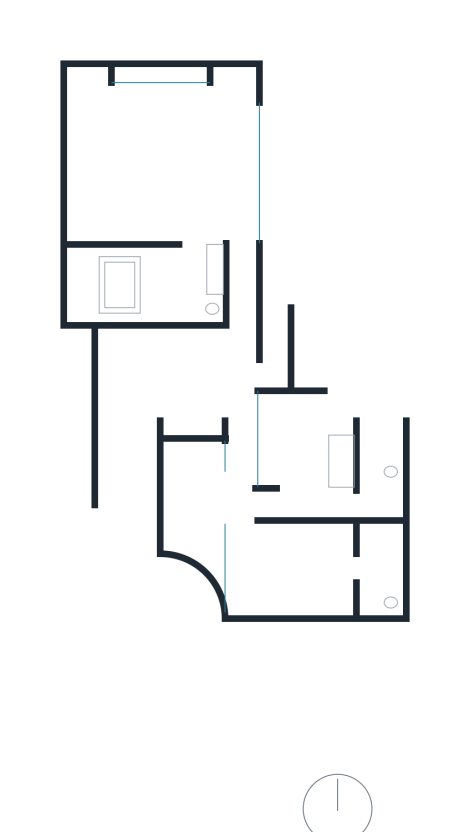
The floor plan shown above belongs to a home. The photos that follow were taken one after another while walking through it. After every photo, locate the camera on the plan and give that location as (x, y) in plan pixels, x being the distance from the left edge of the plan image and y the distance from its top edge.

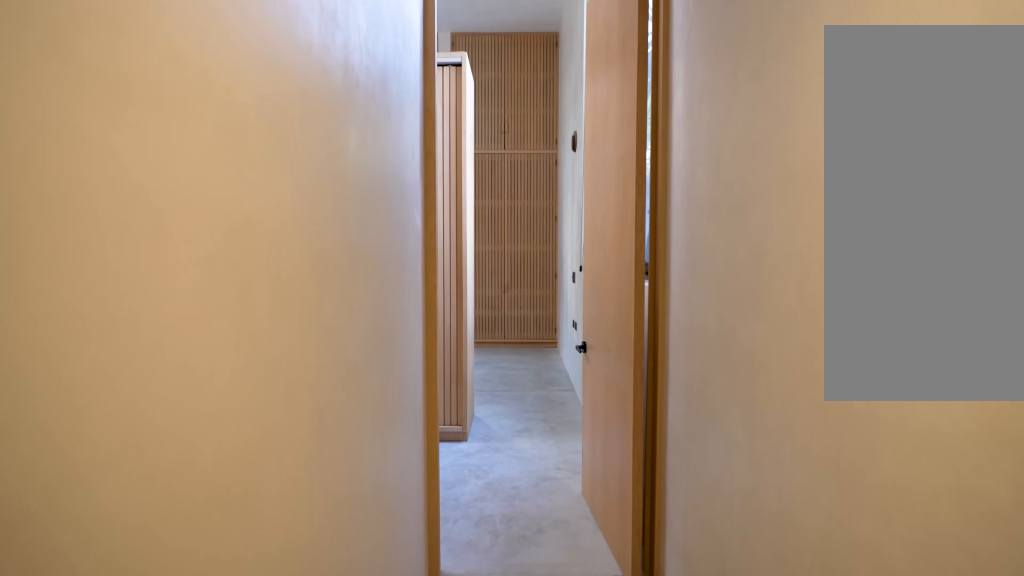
(241, 334)
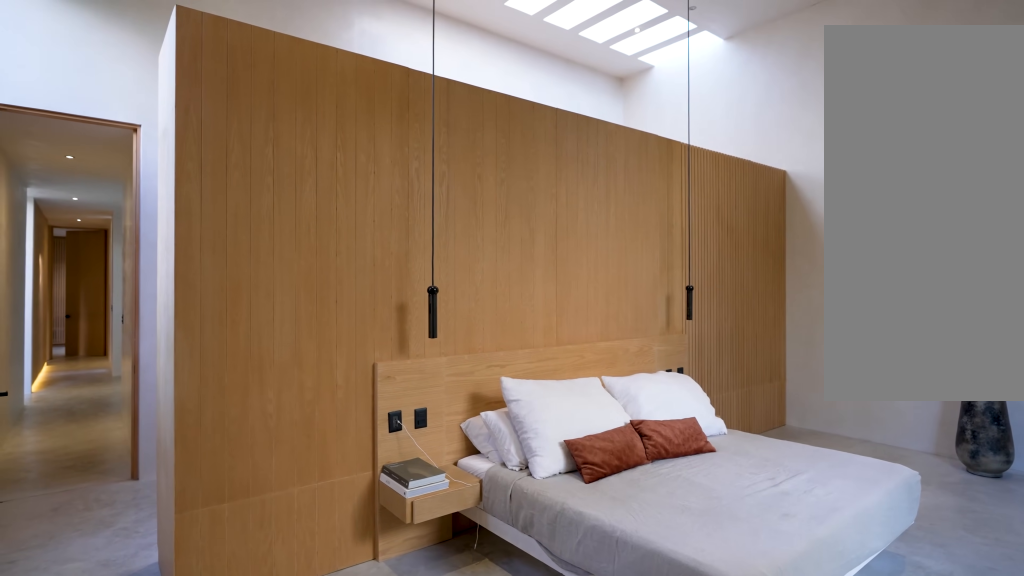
(234, 100)
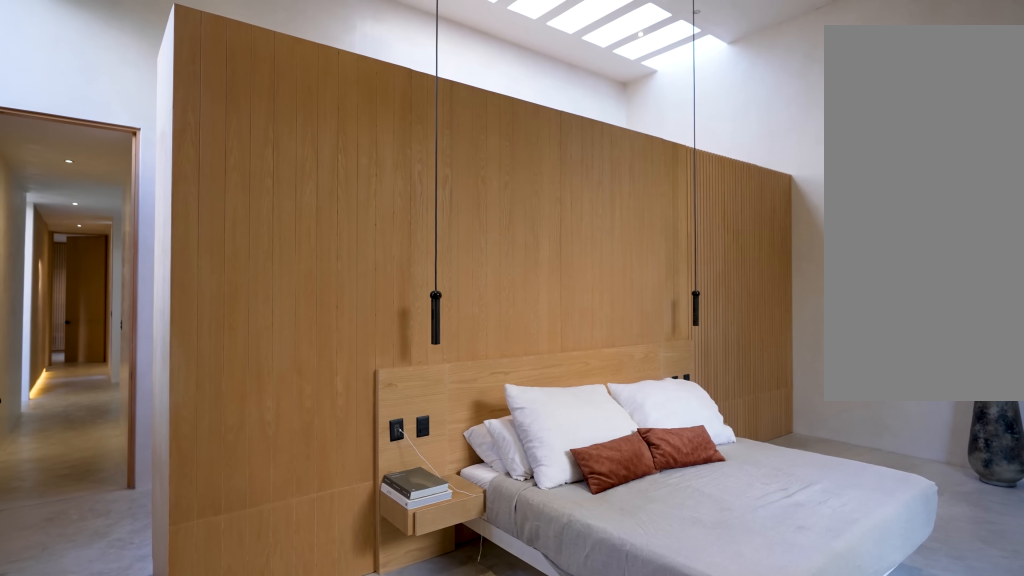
(236, 100)
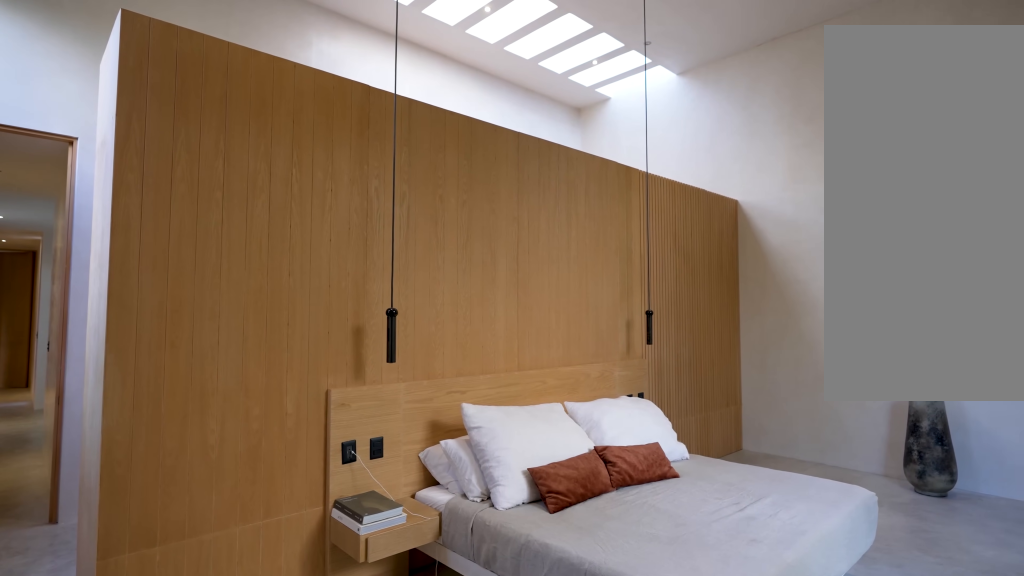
(236, 100)
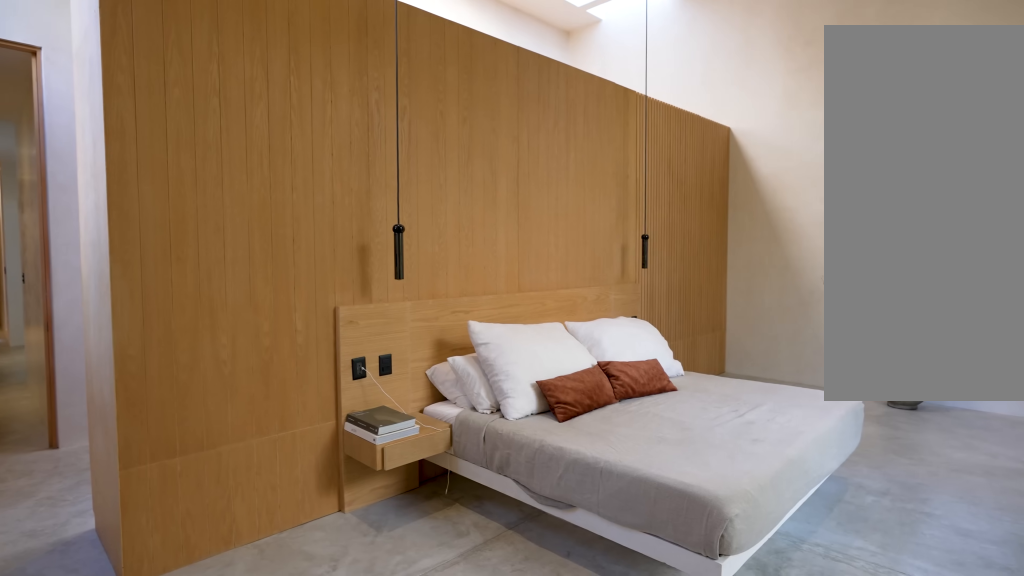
(238, 100)
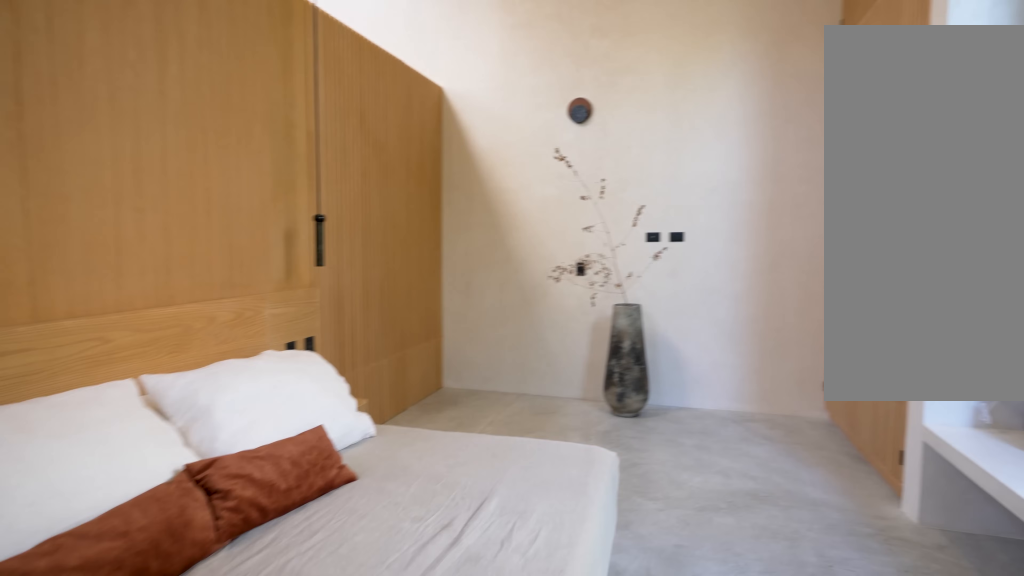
(209, 122)
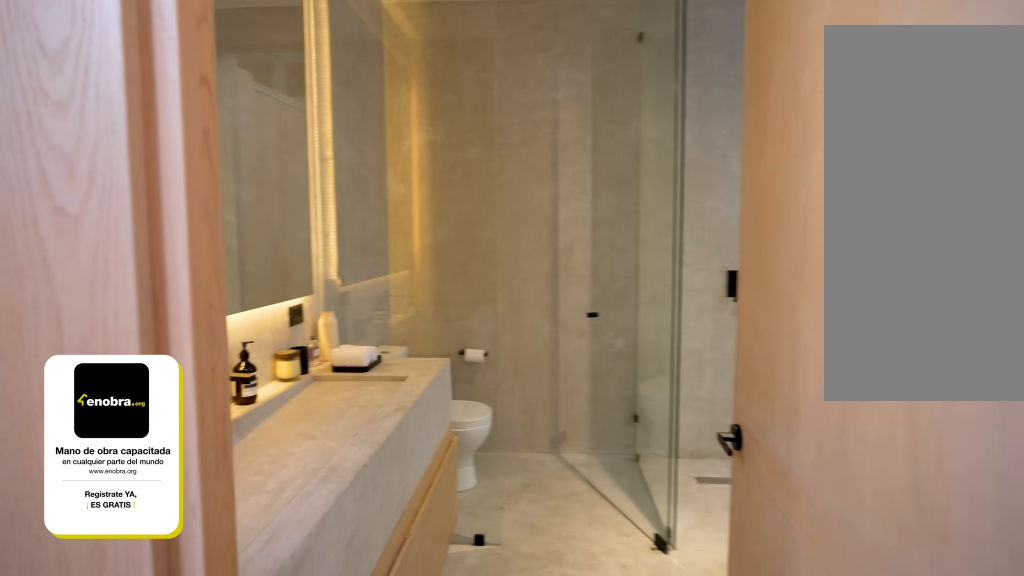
(204, 241)
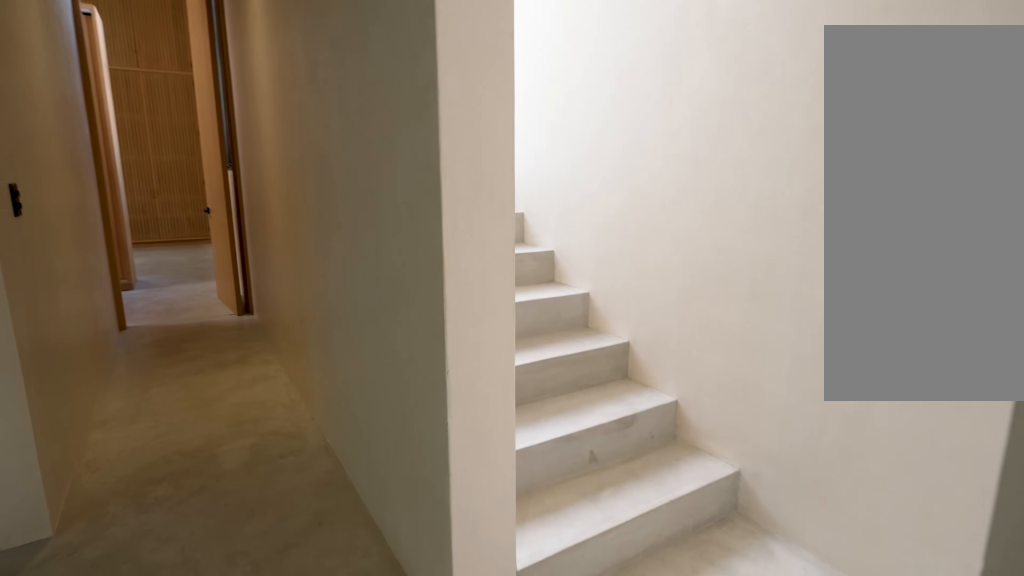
(247, 383)
